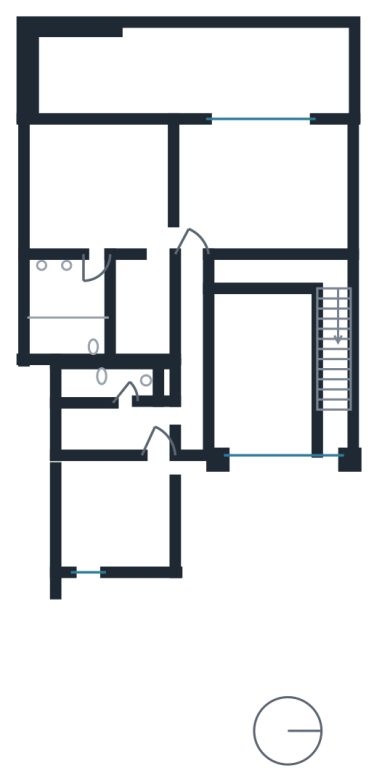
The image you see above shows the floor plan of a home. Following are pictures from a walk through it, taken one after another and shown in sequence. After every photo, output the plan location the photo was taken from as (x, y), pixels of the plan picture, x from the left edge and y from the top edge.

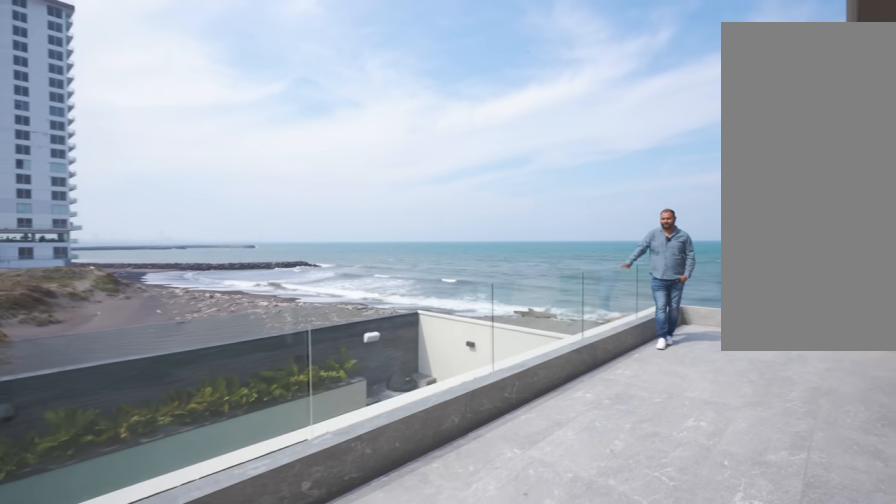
(157, 54)
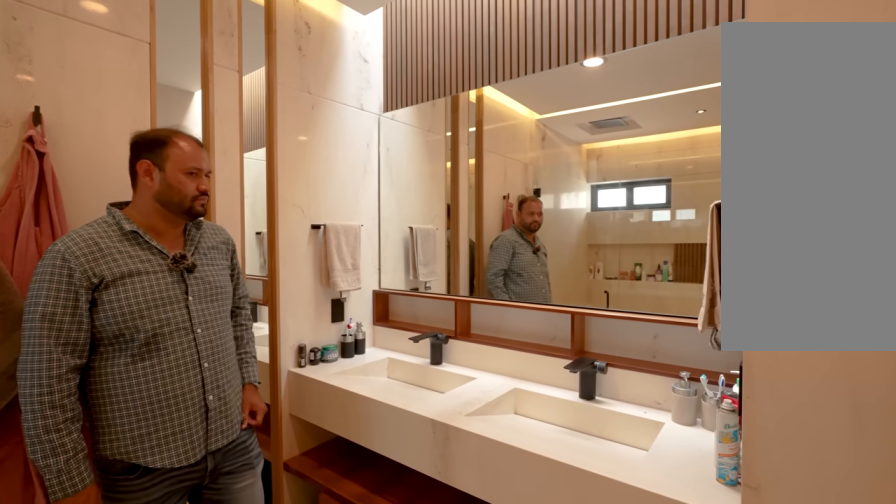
(84, 291)
